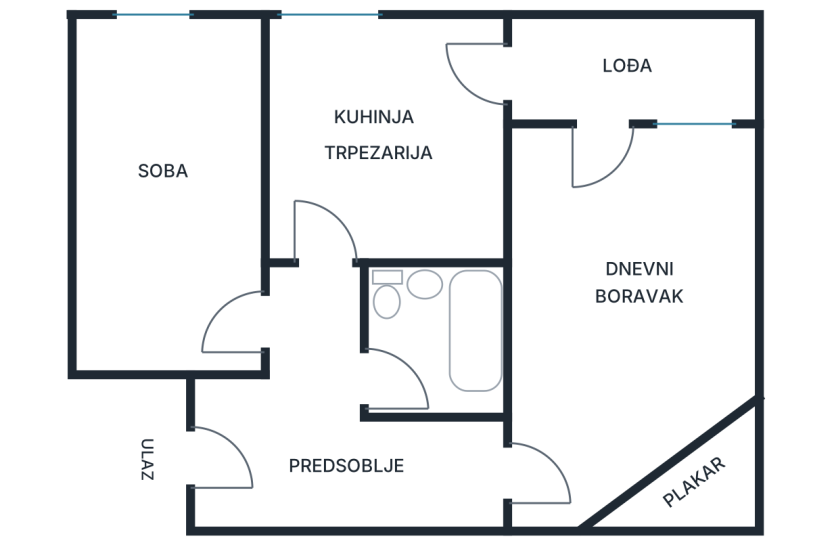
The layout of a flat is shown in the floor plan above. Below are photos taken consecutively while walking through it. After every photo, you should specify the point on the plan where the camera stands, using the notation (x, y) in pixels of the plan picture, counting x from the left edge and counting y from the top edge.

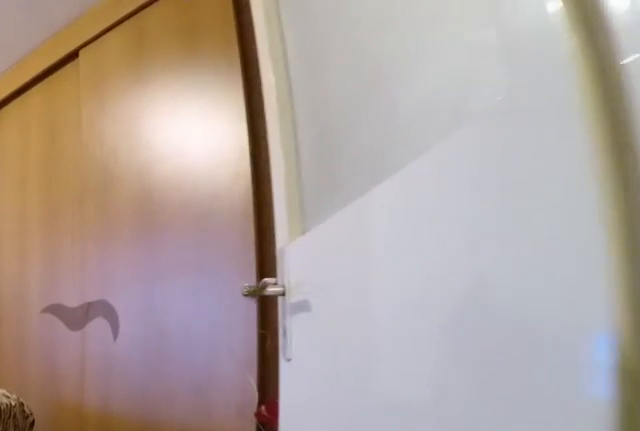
(454, 469)
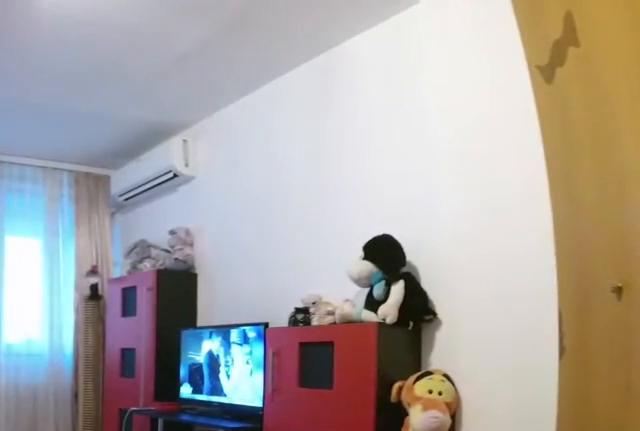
(564, 488)
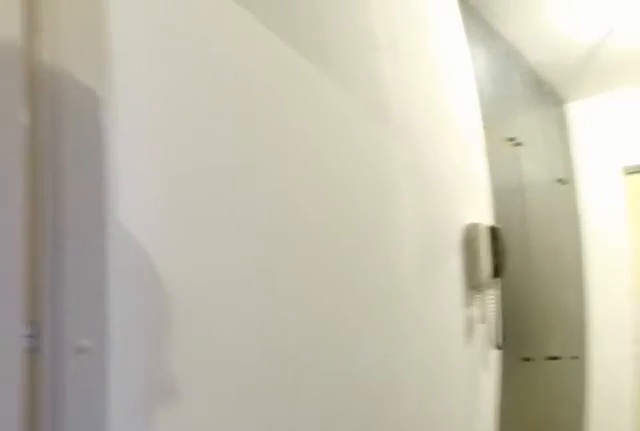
(557, 461)
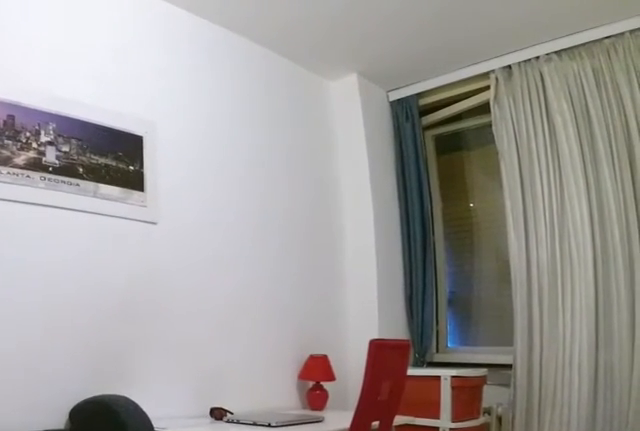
(222, 317)
